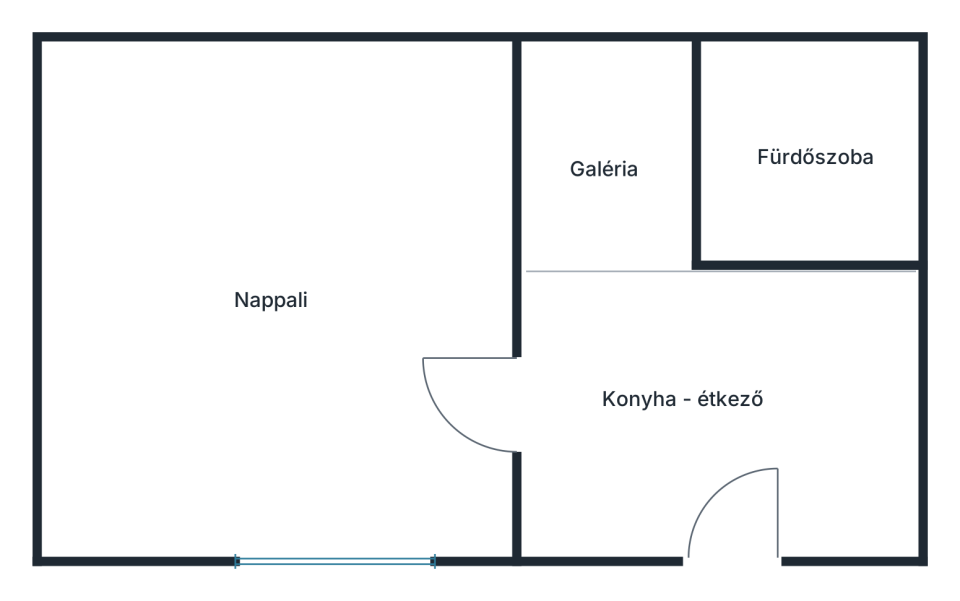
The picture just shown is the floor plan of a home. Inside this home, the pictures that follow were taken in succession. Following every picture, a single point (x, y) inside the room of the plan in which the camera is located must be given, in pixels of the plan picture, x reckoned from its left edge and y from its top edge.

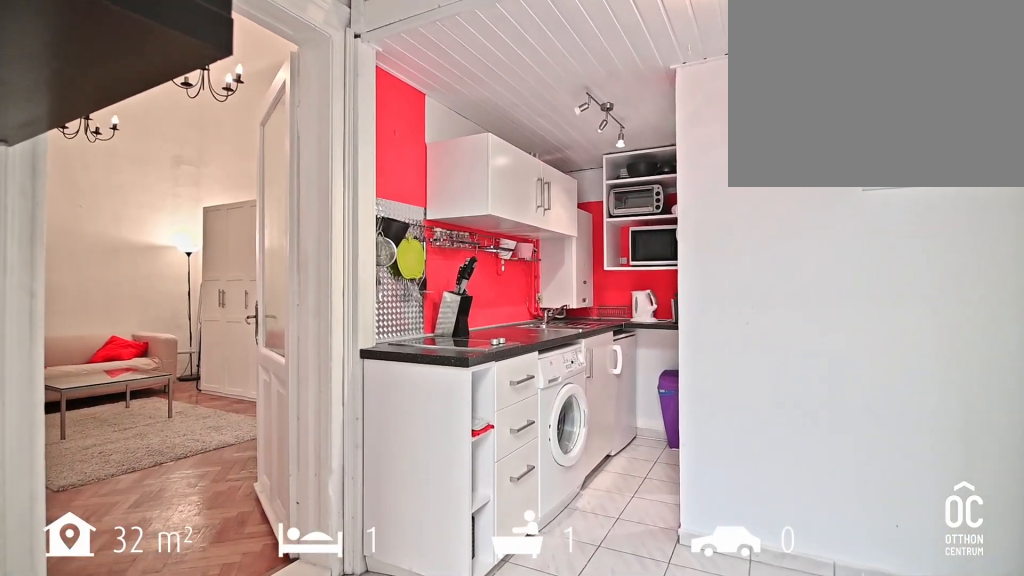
(712, 400)
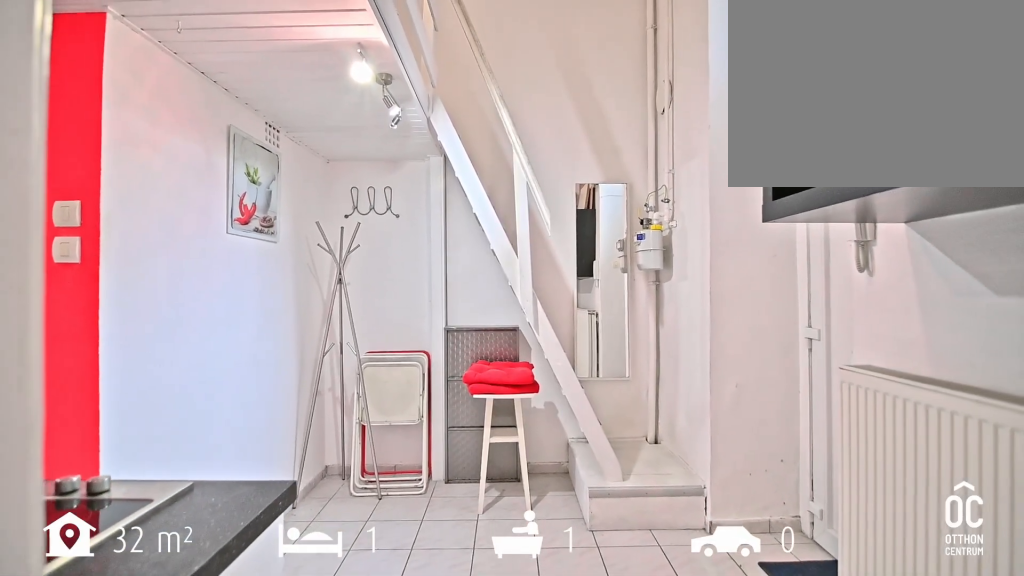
(712, 400)
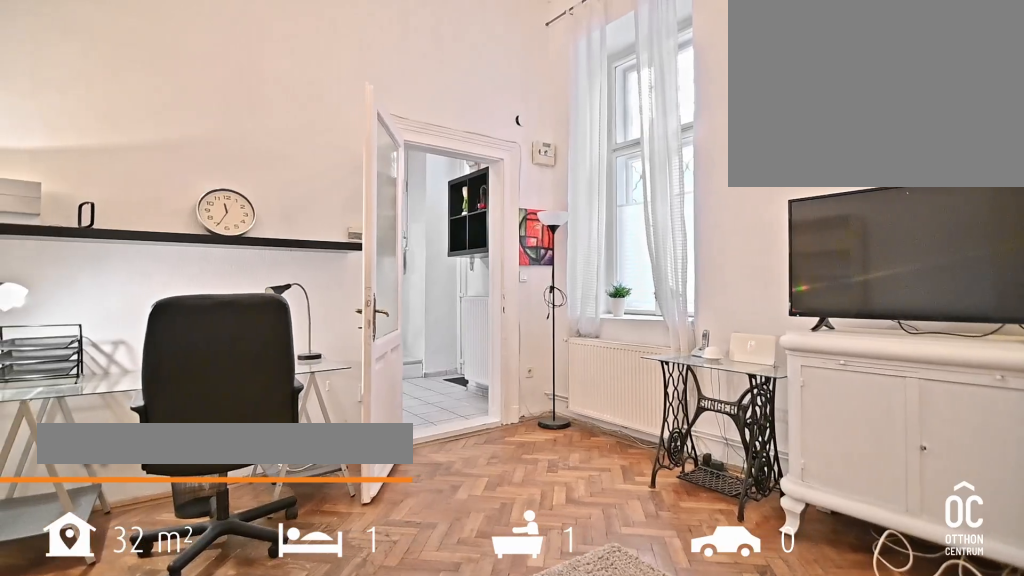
(272, 295)
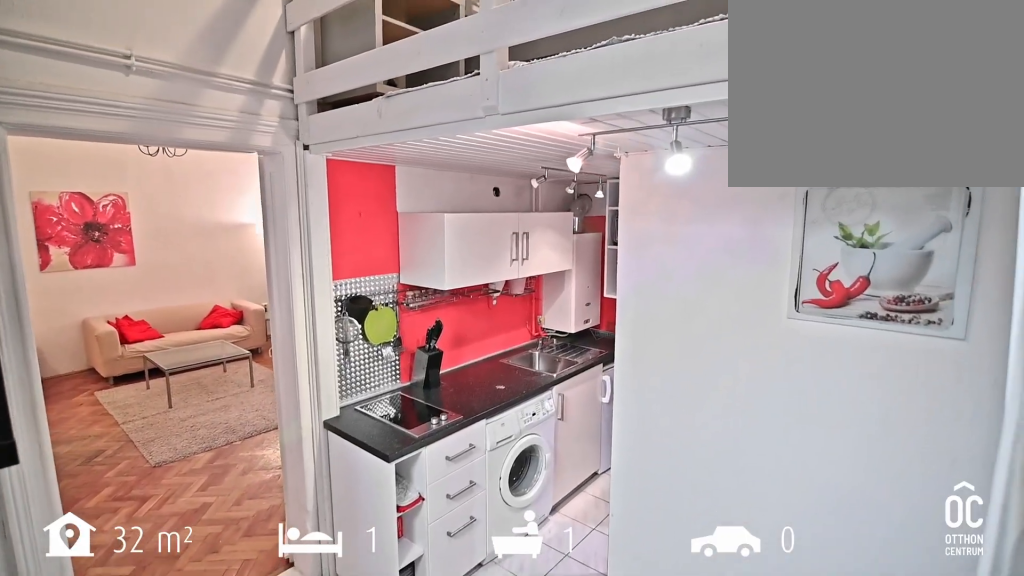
(711, 400)
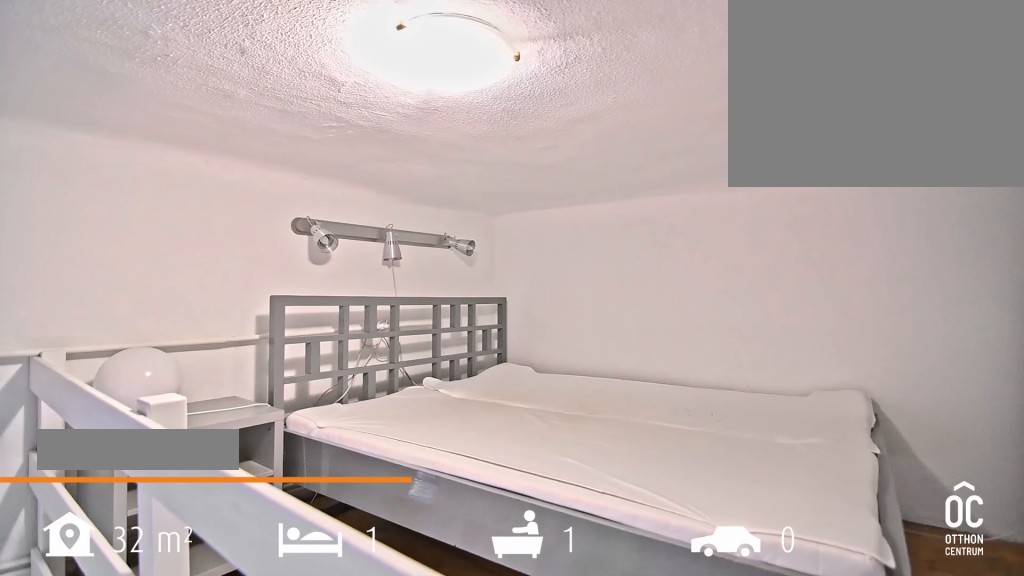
(607, 167)
